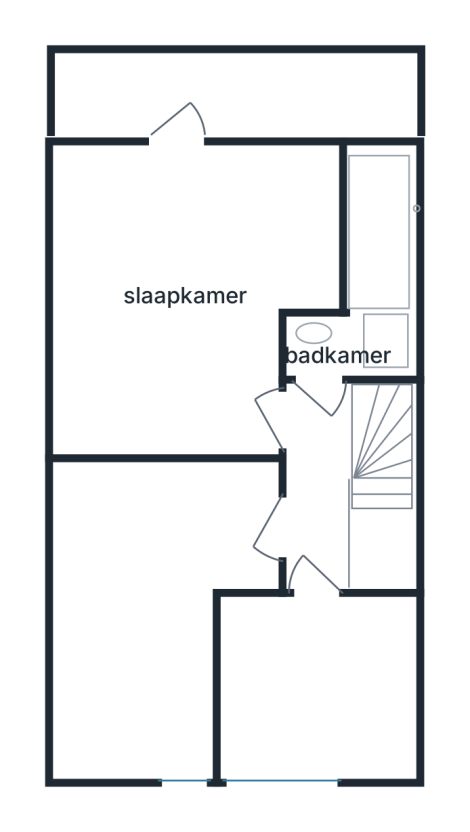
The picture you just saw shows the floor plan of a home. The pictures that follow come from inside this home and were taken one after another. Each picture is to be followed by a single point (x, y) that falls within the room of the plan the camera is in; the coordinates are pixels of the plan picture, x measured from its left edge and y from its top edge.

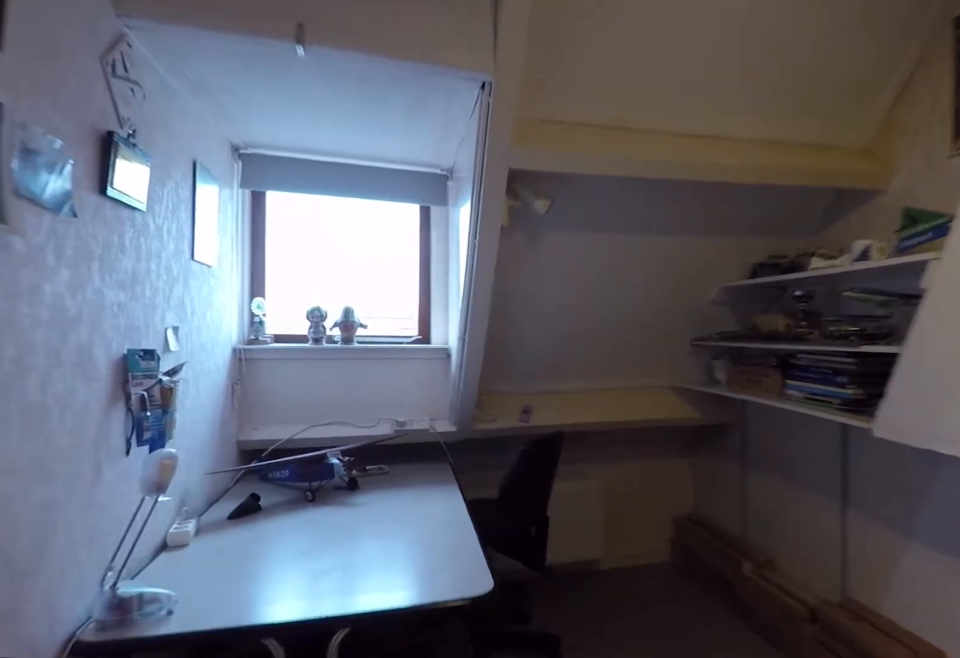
(154, 595)
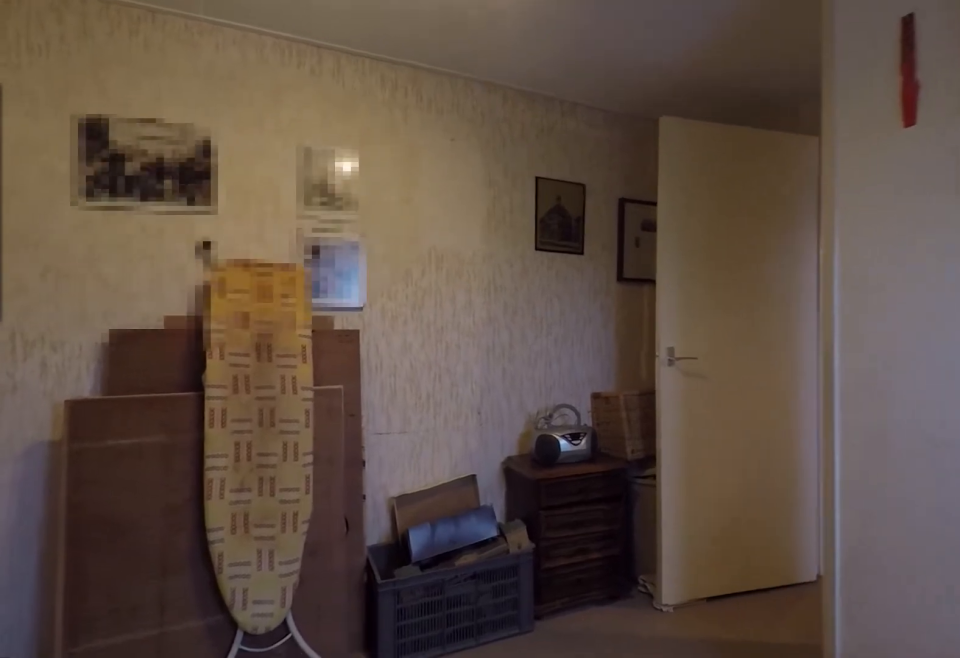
(154, 595)
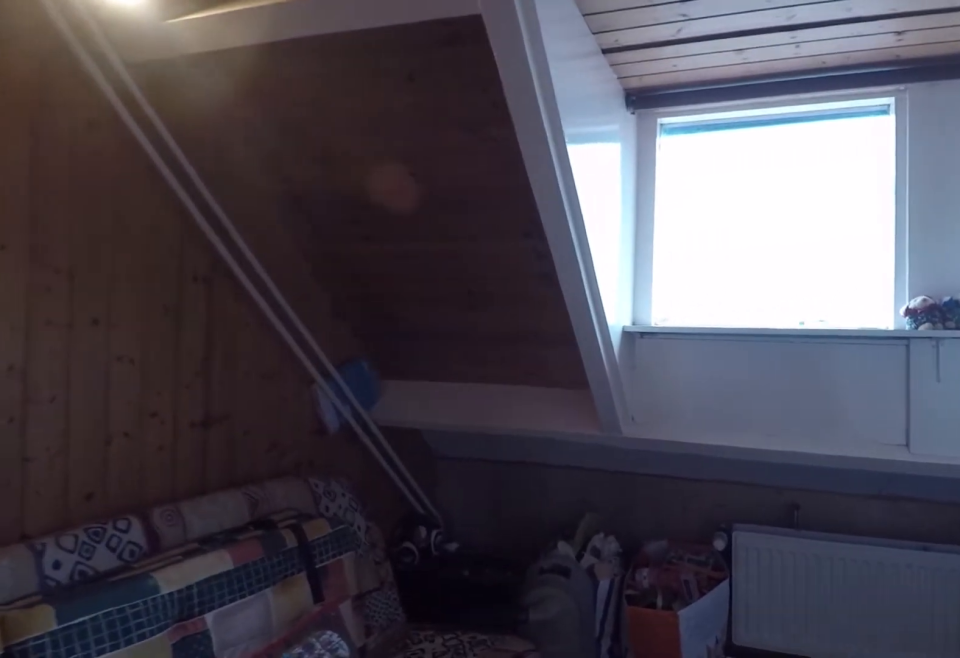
(312, 679)
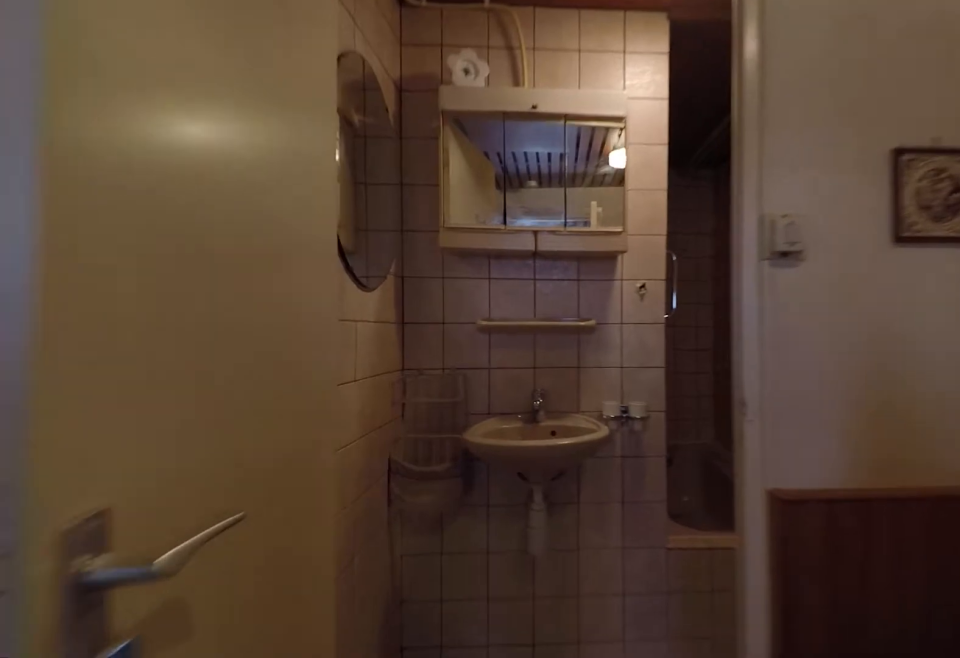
(317, 484)
